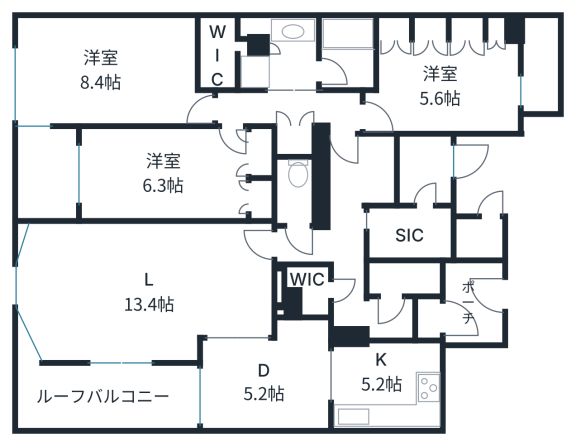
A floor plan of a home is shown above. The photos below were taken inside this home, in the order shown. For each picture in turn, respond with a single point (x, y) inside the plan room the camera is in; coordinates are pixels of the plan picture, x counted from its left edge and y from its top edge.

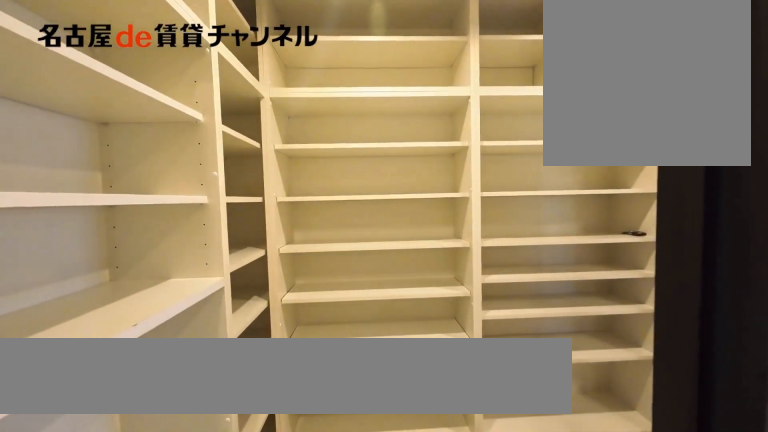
(410, 233)
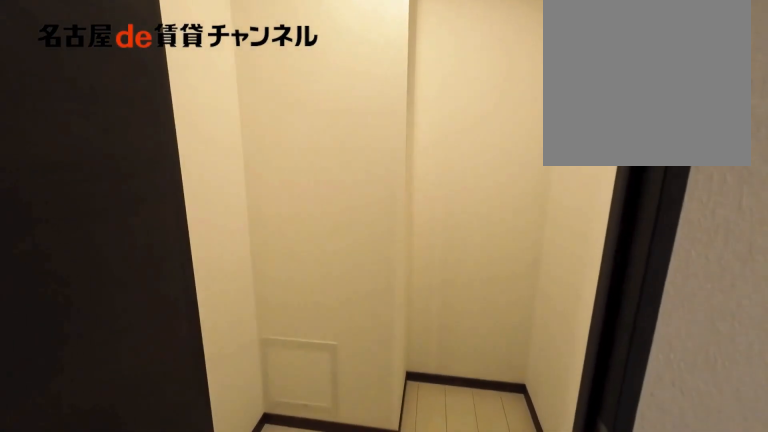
(311, 289)
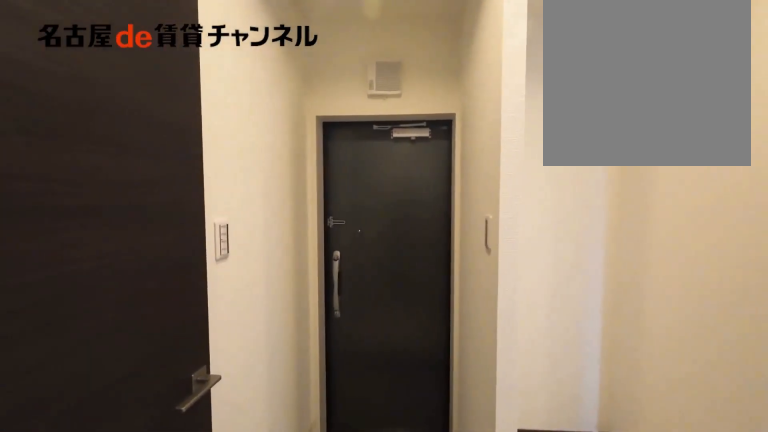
(367, 304)
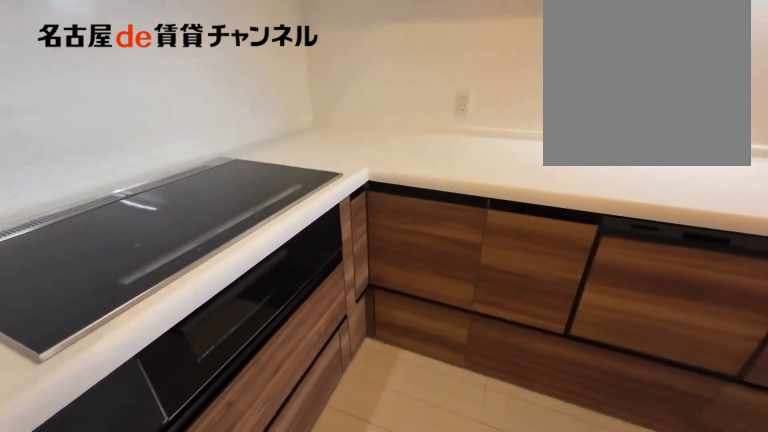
(387, 385)
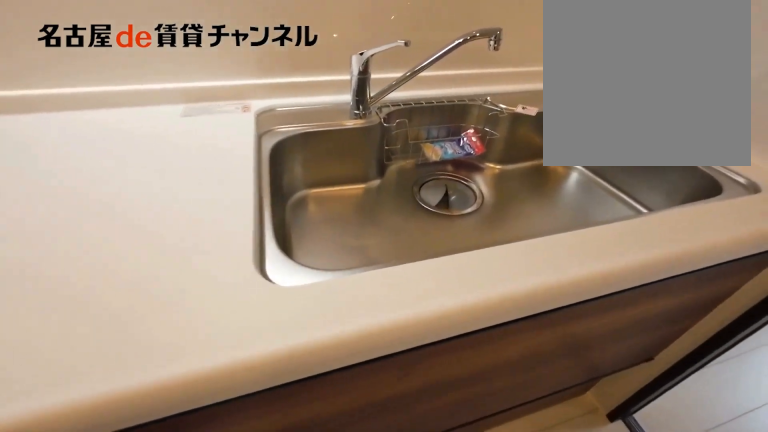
(387, 385)
